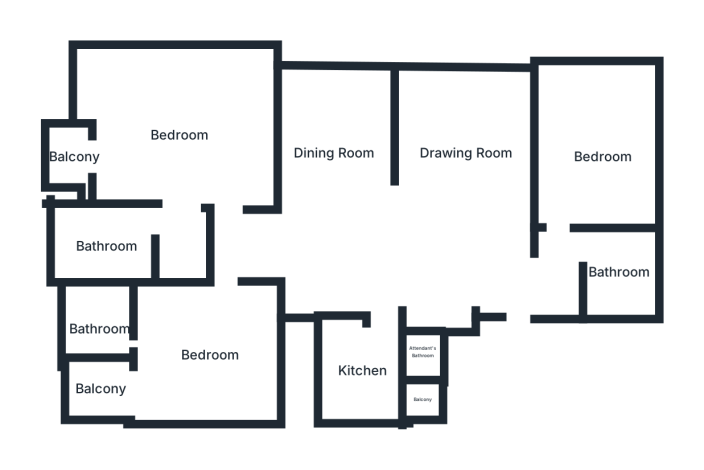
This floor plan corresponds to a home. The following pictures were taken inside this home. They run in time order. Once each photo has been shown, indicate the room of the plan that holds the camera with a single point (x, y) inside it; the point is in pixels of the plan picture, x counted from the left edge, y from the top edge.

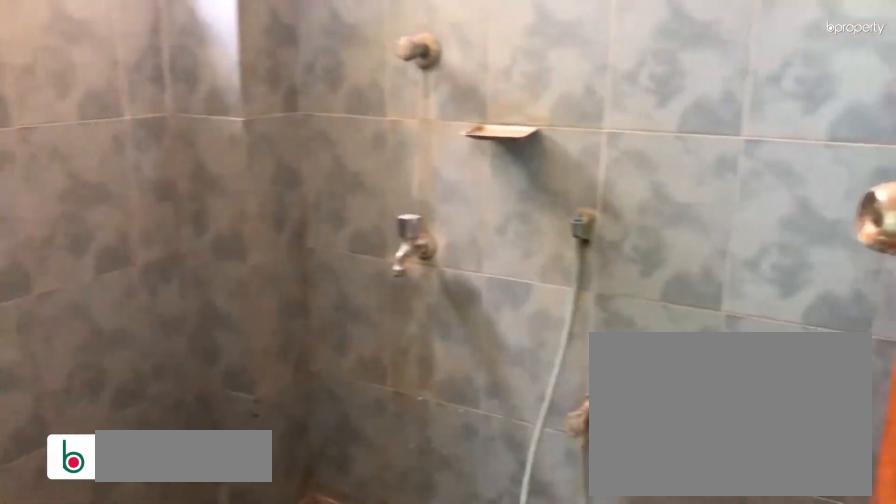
(617, 265)
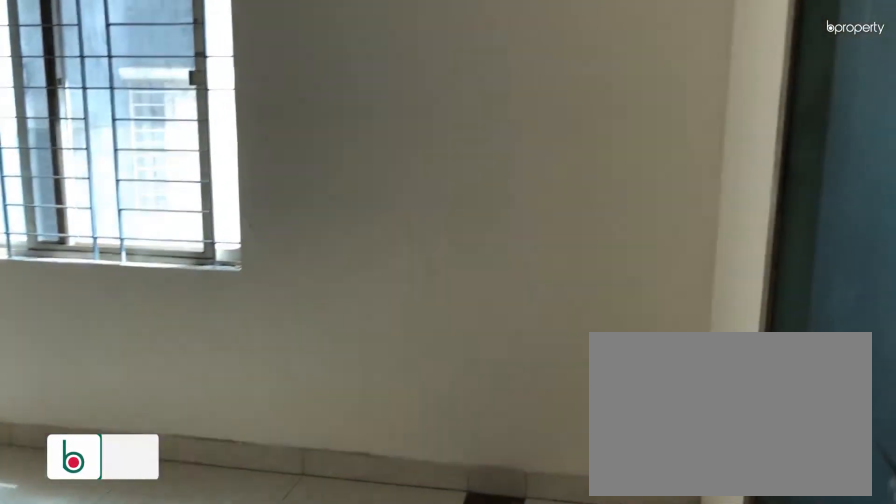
(602, 153)
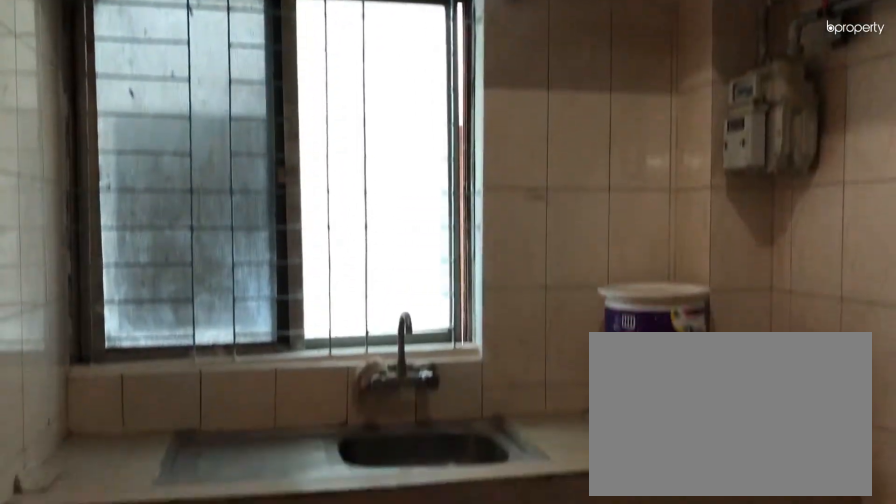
(365, 368)
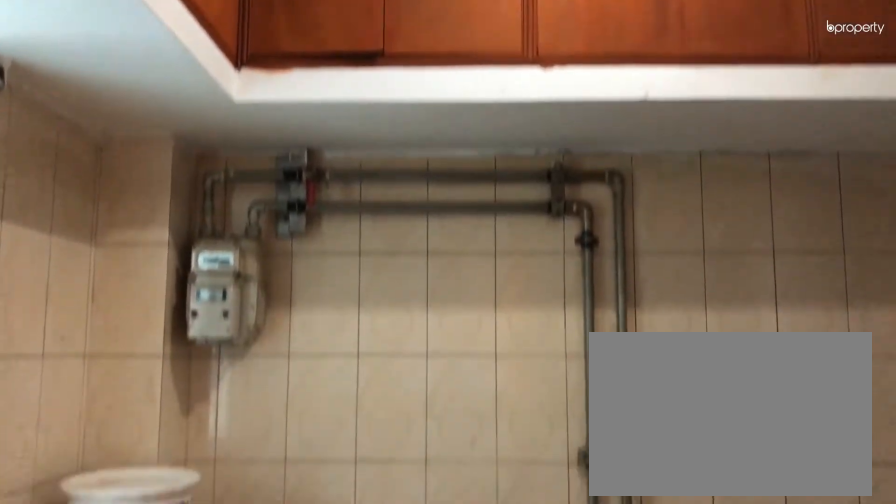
(365, 368)
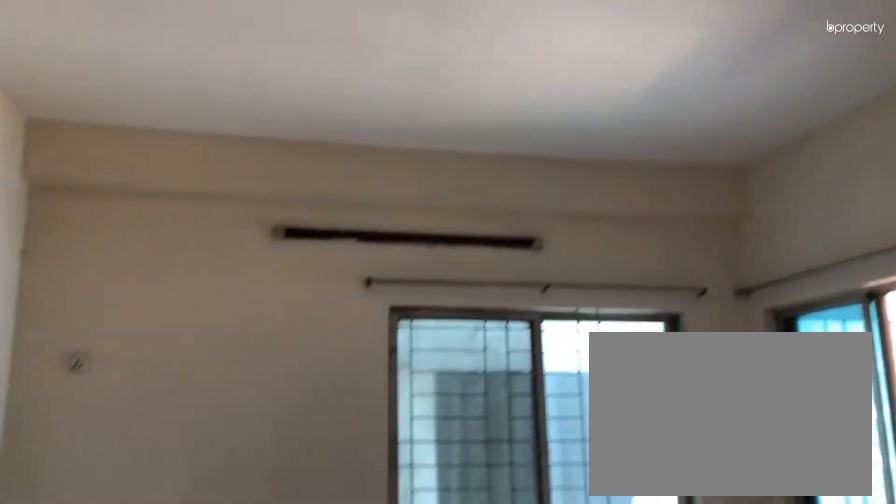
(208, 353)
